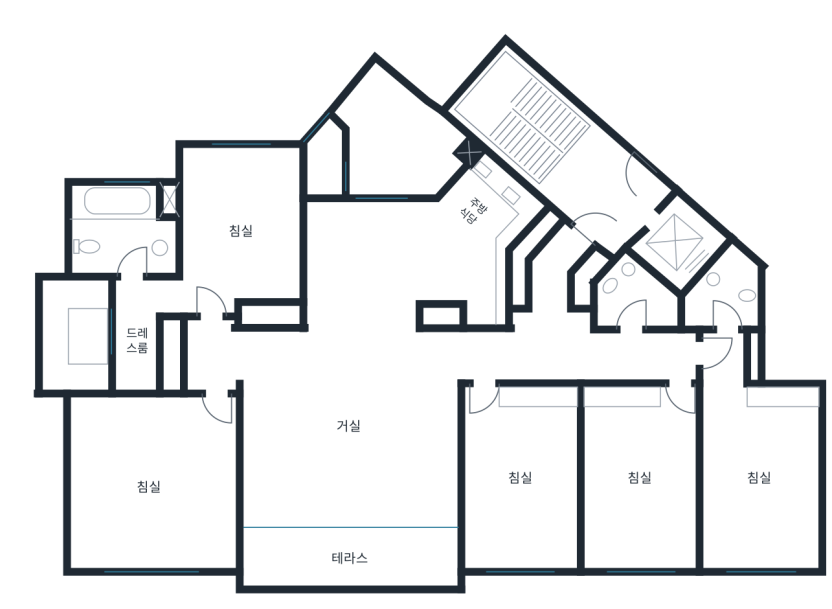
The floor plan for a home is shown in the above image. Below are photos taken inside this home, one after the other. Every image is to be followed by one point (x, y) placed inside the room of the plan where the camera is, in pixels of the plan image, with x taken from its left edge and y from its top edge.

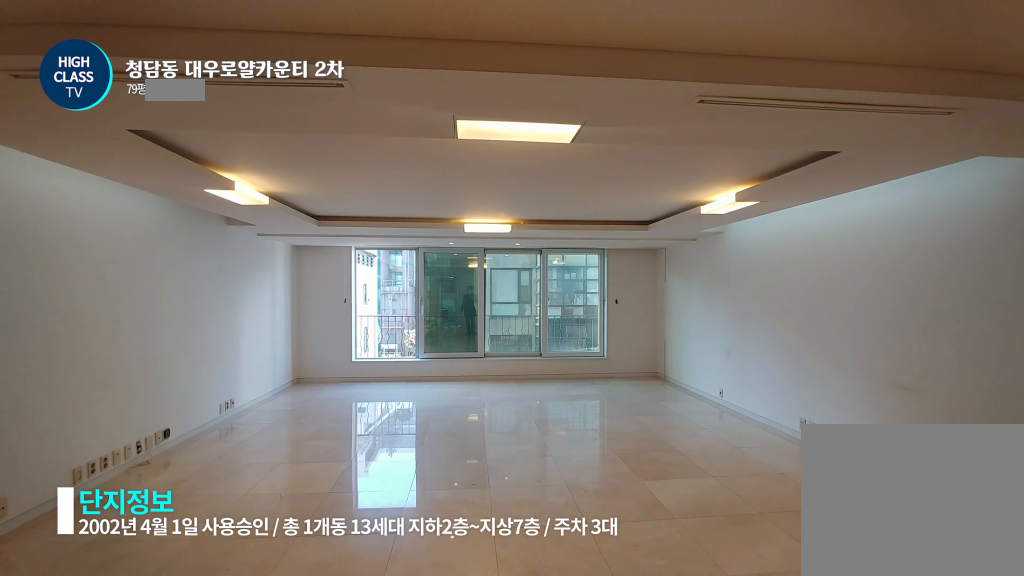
(350, 437)
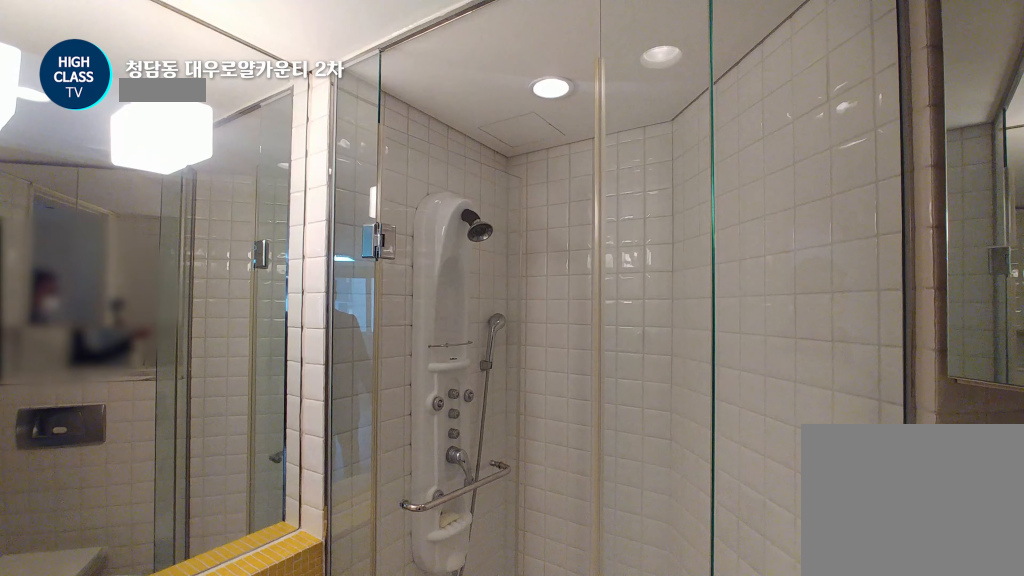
(724, 292)
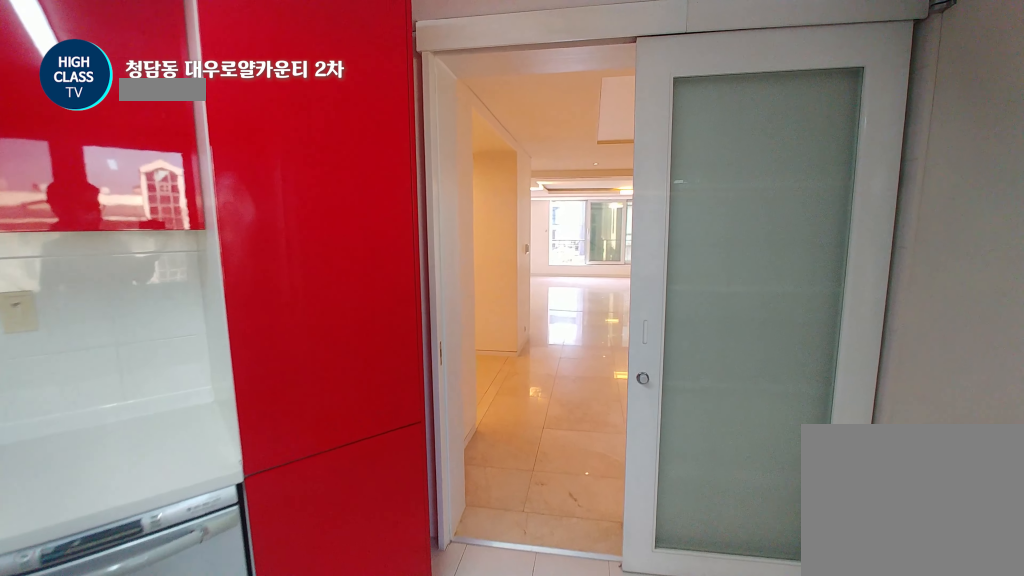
(400, 140)
